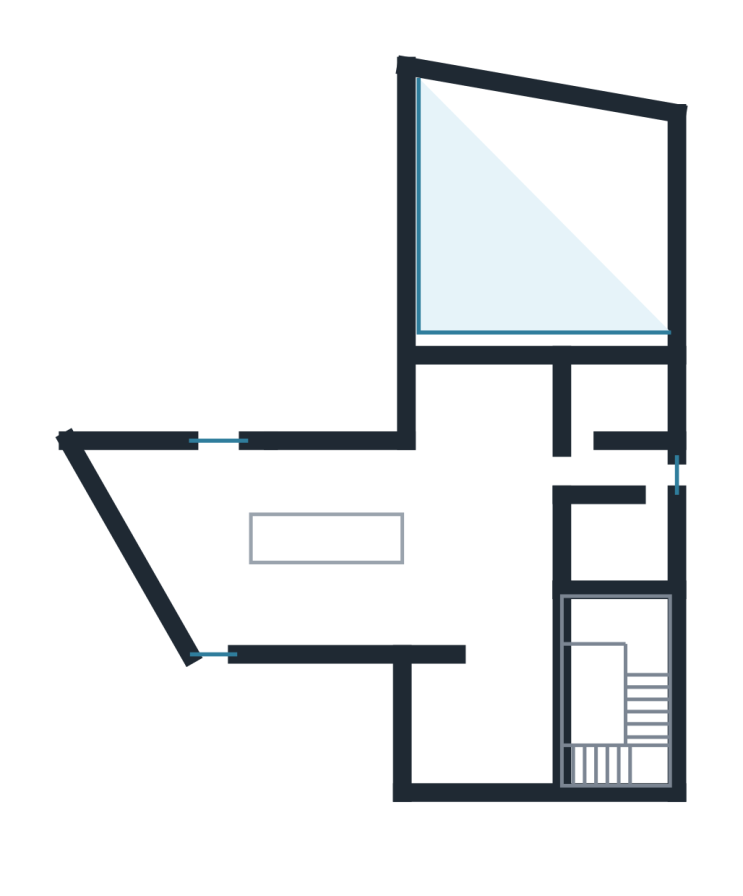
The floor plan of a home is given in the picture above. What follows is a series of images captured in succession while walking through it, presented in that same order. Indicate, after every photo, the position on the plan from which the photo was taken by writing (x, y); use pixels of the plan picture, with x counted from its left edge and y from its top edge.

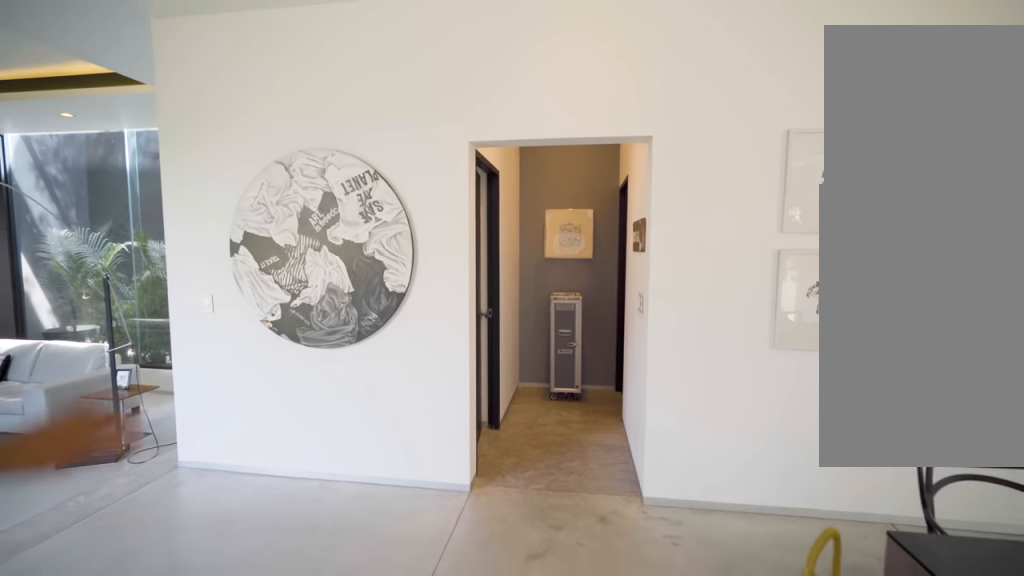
(511, 467)
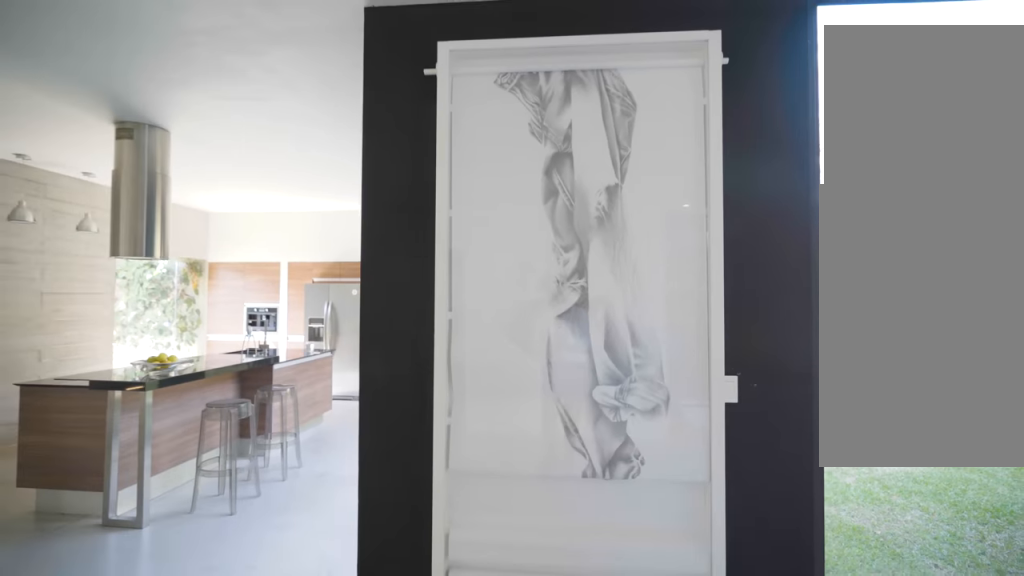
(471, 418)
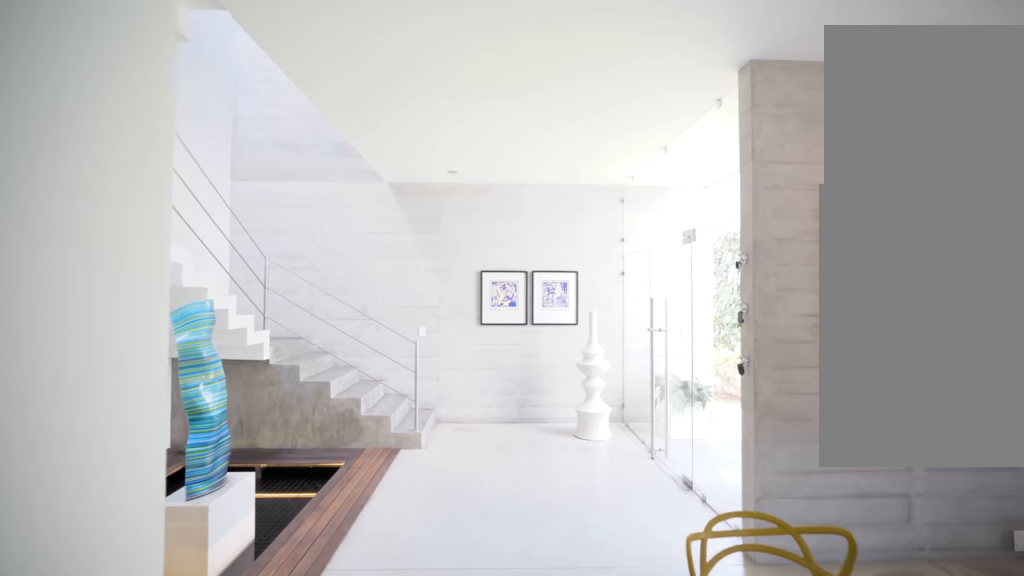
(506, 454)
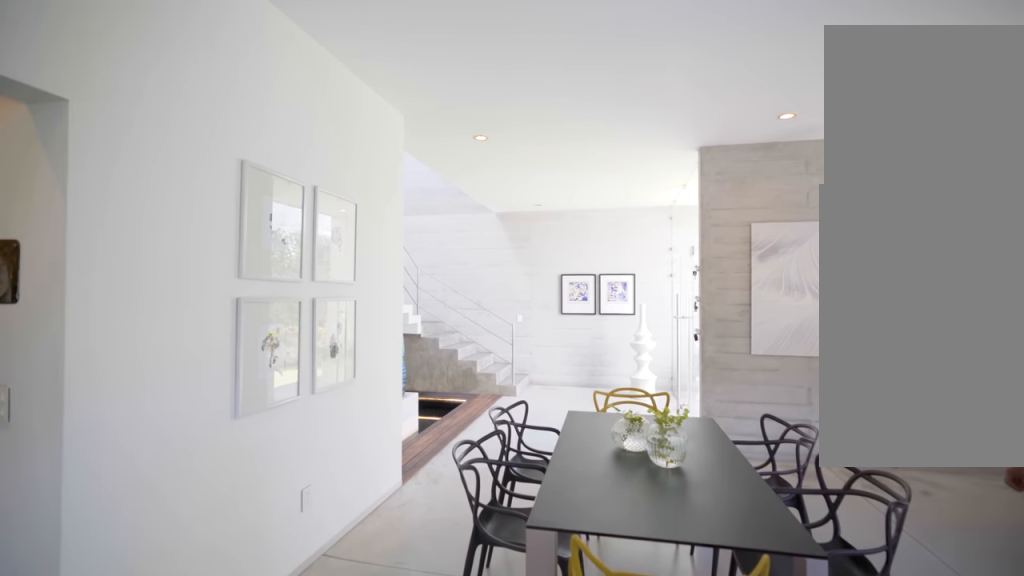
(520, 478)
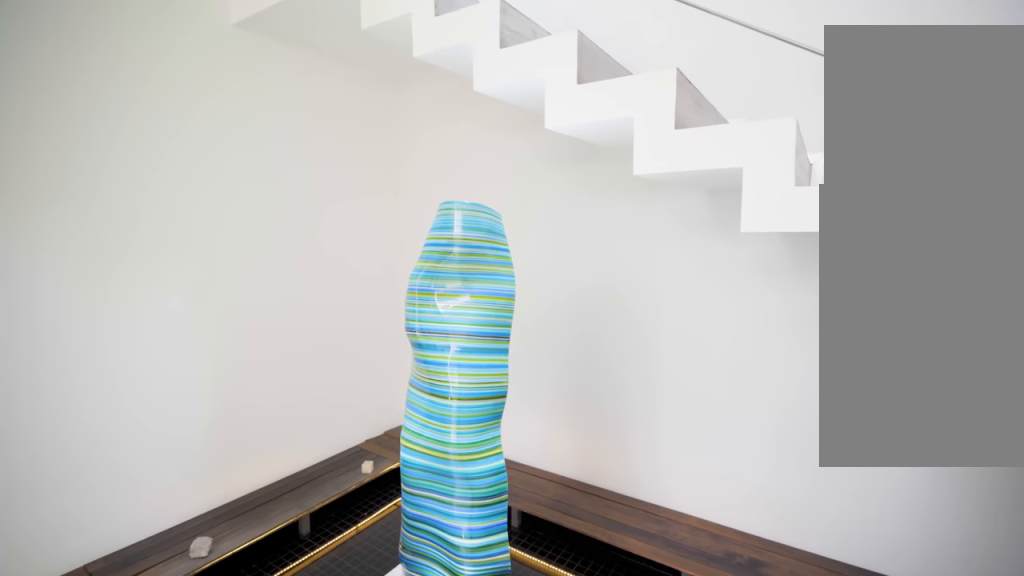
(498, 646)
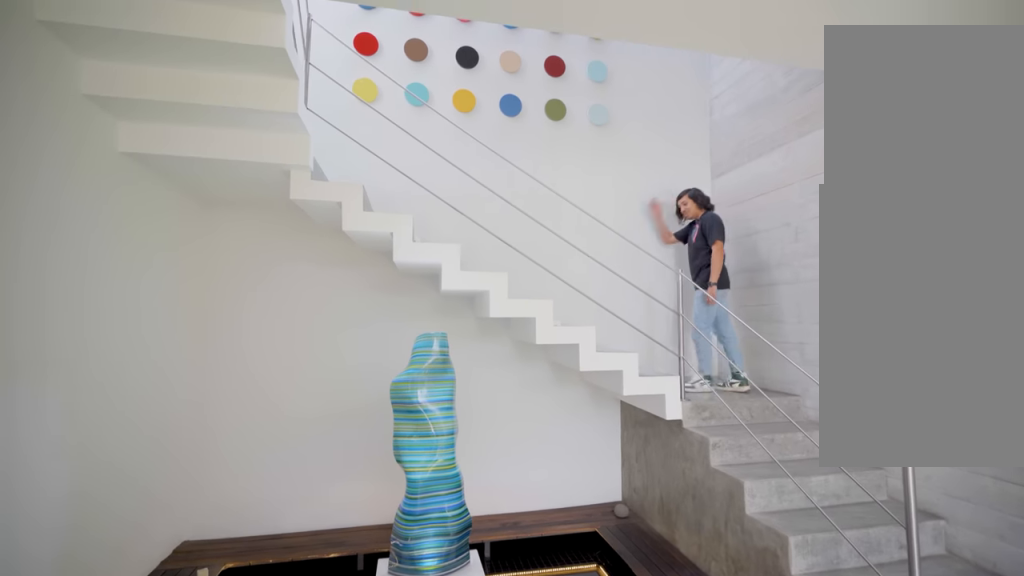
(526, 677)
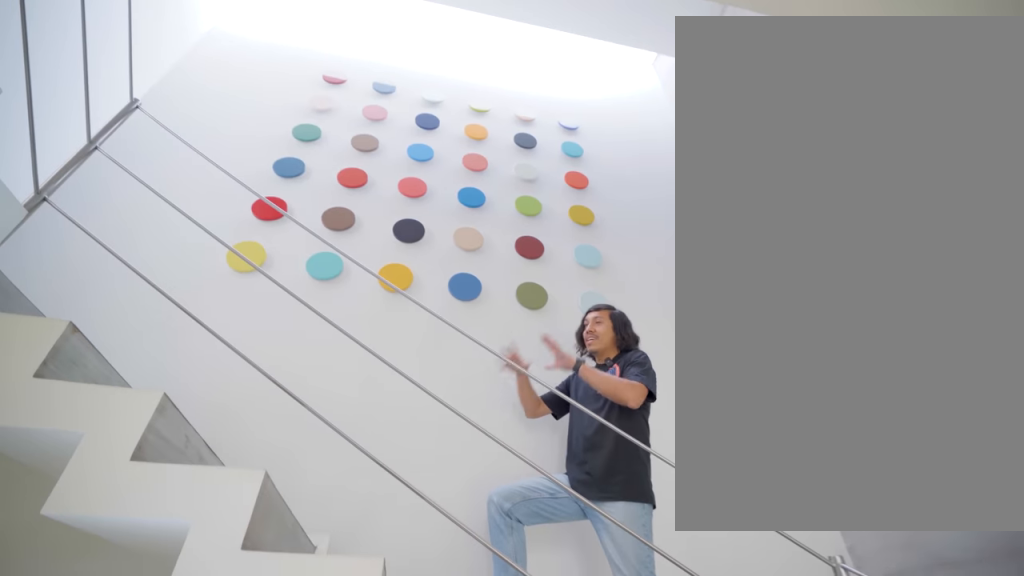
(526, 682)
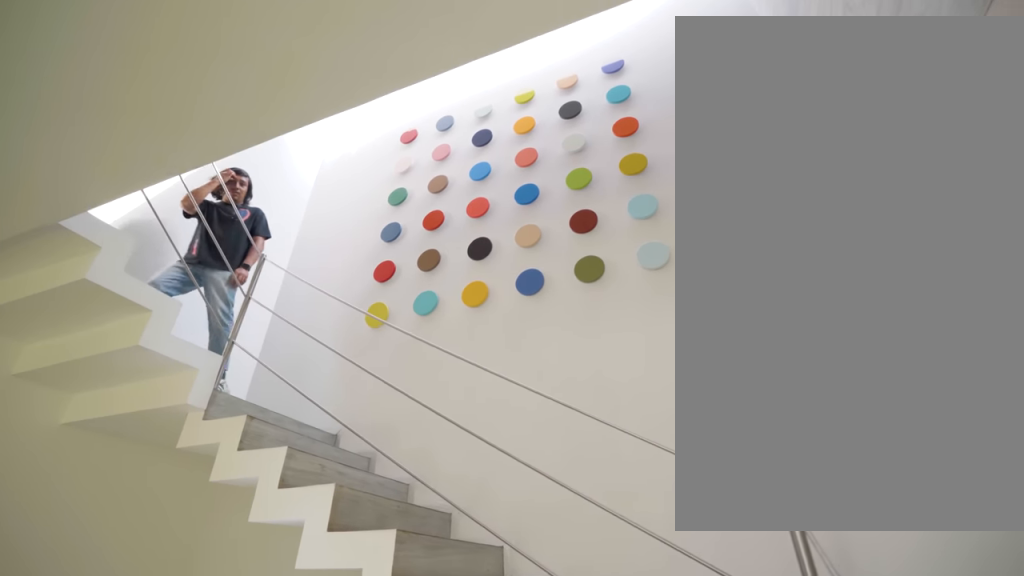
(525, 691)
